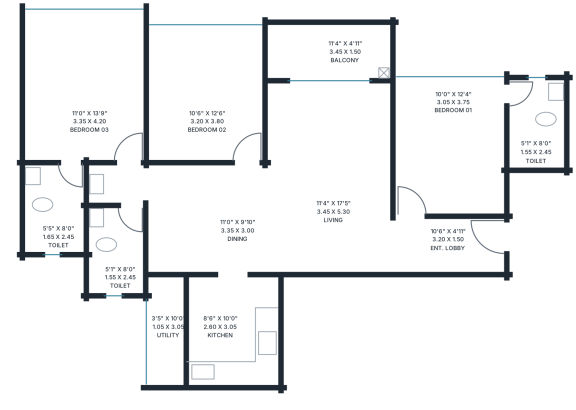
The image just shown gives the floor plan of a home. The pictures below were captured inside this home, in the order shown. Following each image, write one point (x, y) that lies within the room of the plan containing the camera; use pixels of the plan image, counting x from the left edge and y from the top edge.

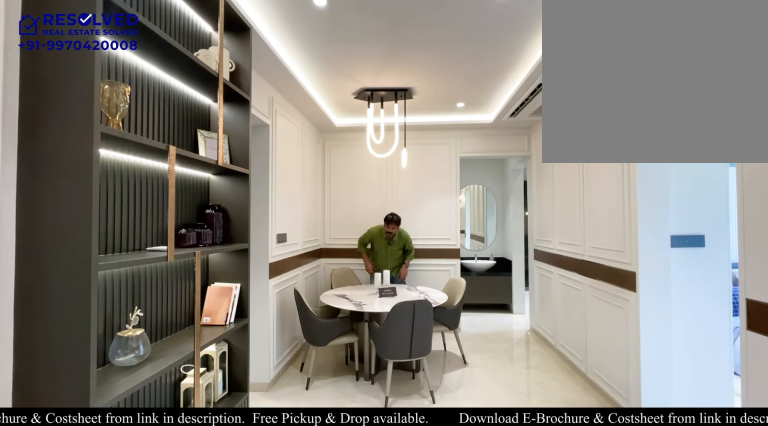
(208, 218)
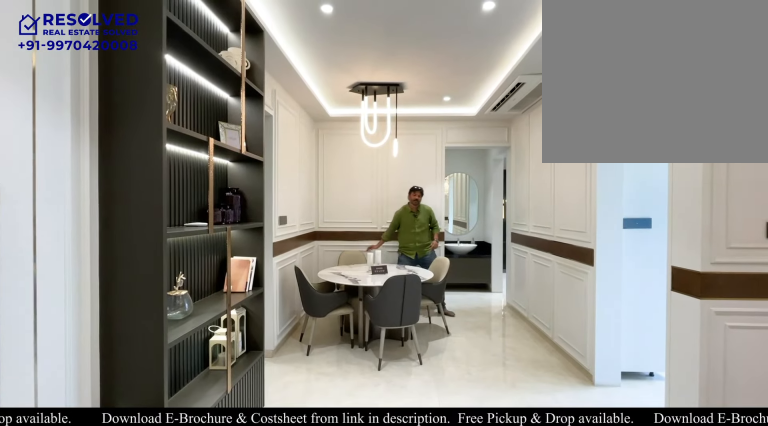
(208, 218)
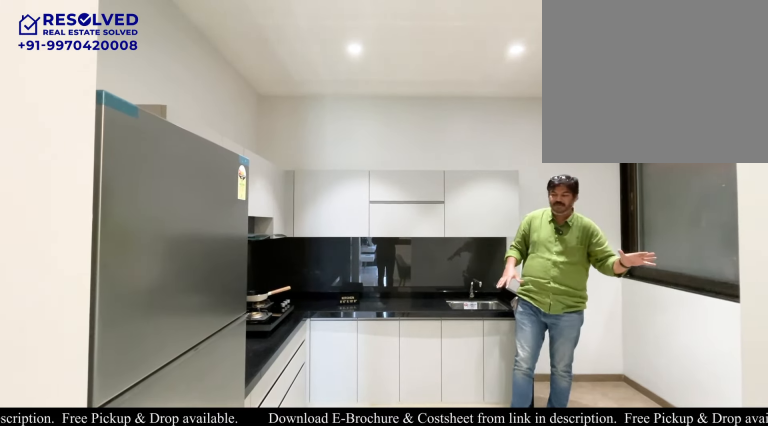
(232, 330)
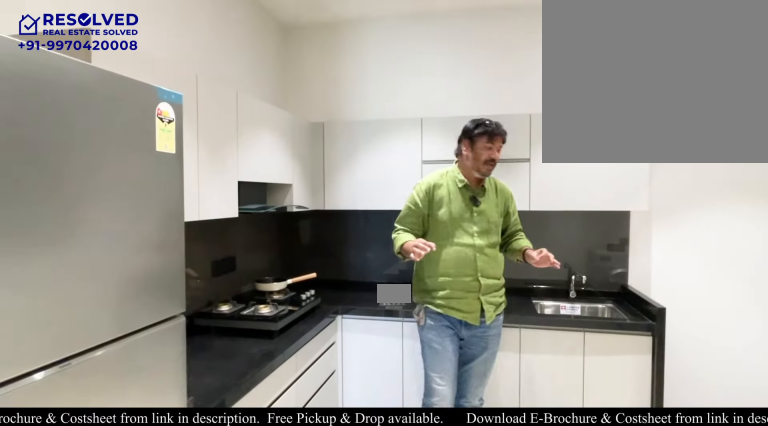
(232, 330)
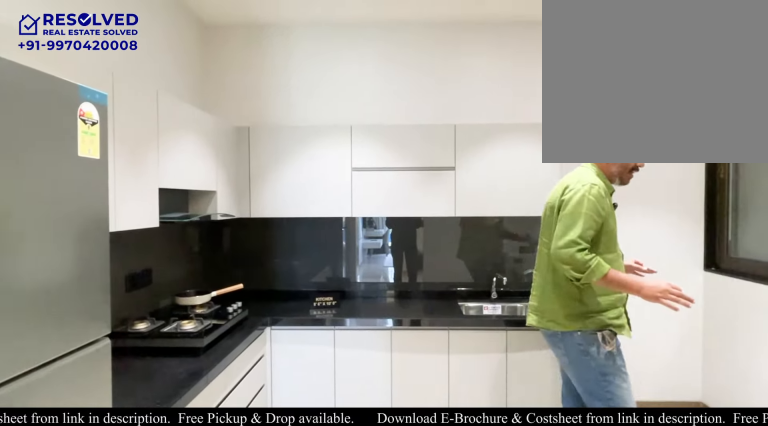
(232, 330)
